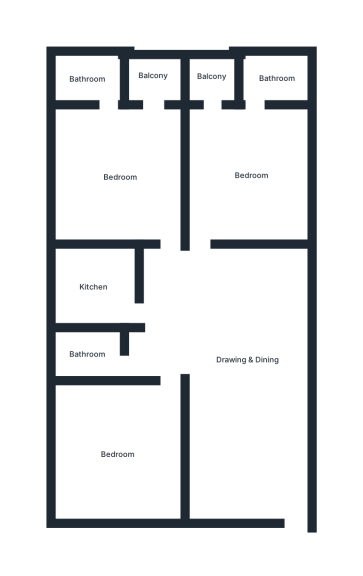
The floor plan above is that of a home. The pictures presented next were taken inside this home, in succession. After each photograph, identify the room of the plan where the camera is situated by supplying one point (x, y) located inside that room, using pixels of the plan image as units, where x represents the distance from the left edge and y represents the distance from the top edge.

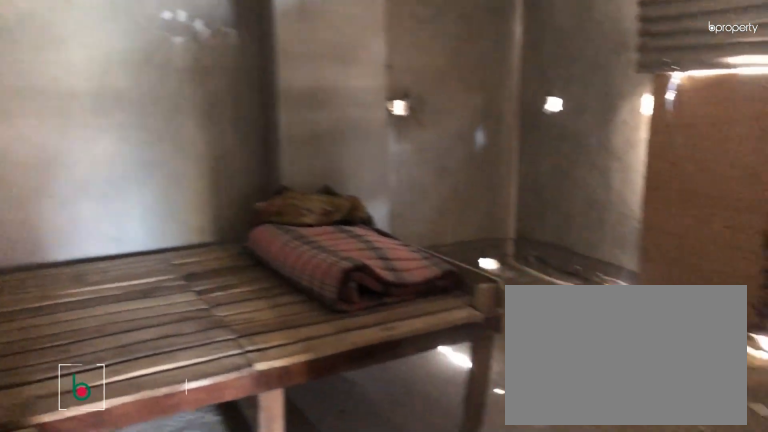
(118, 454)
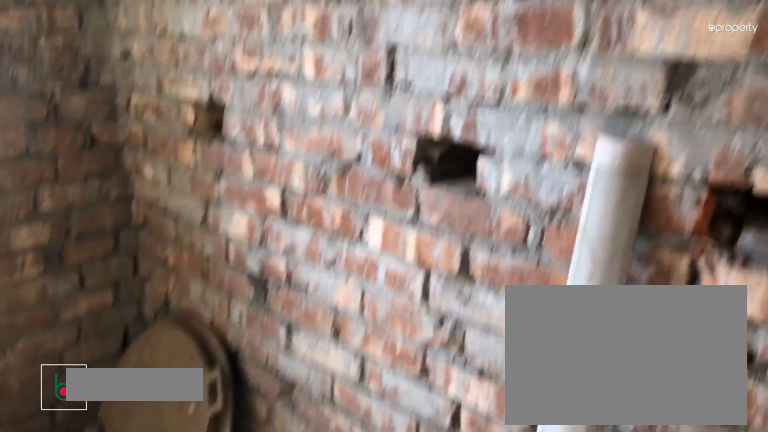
(88, 352)
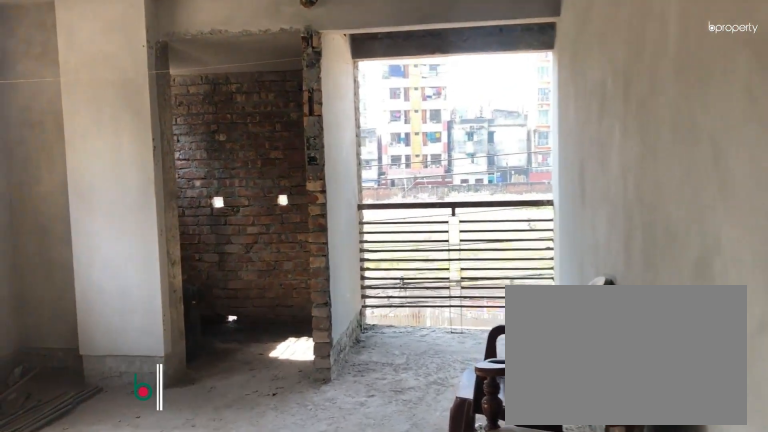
(122, 176)
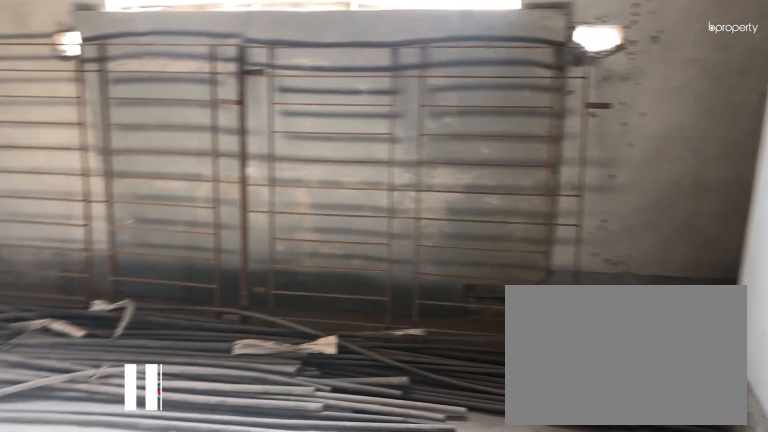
(122, 176)
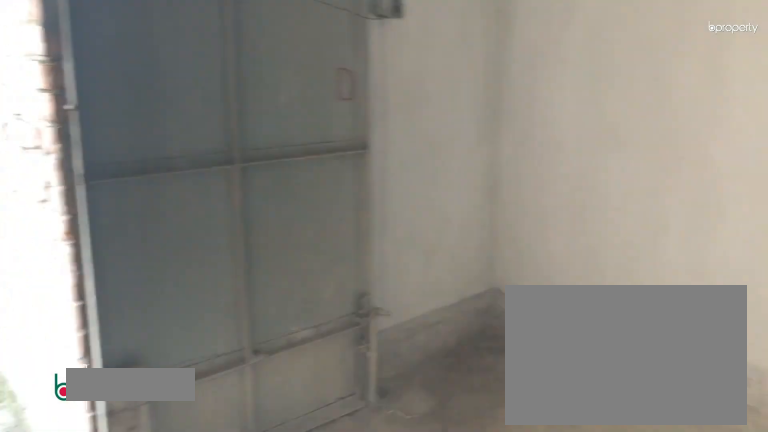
(251, 176)
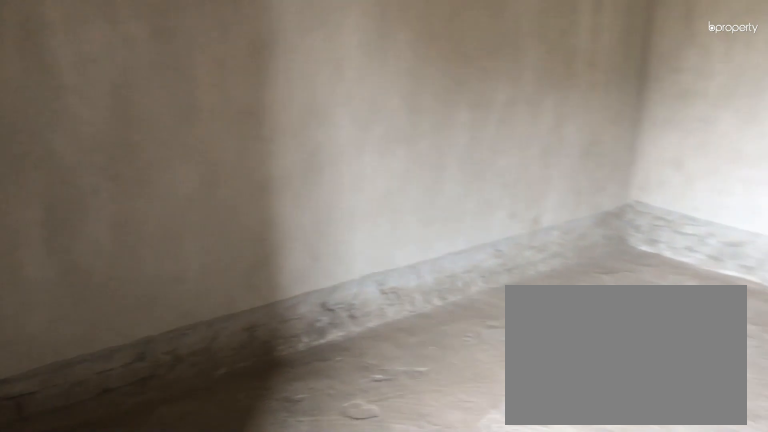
(251, 176)
